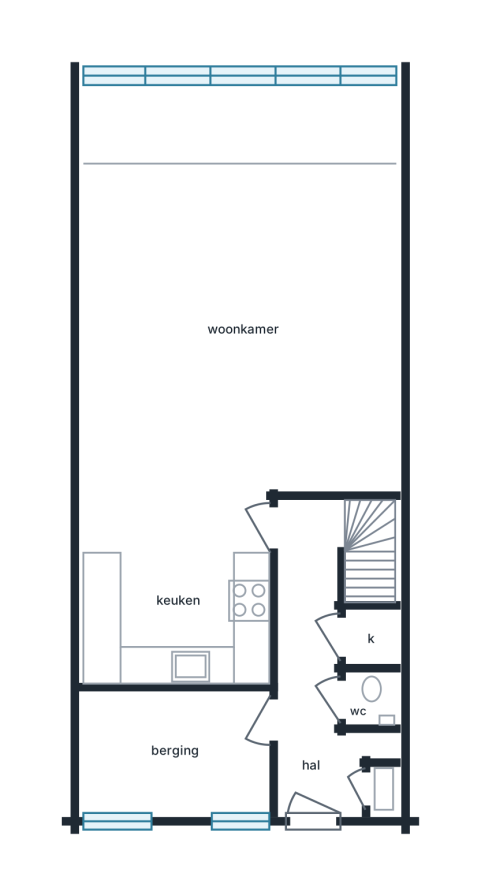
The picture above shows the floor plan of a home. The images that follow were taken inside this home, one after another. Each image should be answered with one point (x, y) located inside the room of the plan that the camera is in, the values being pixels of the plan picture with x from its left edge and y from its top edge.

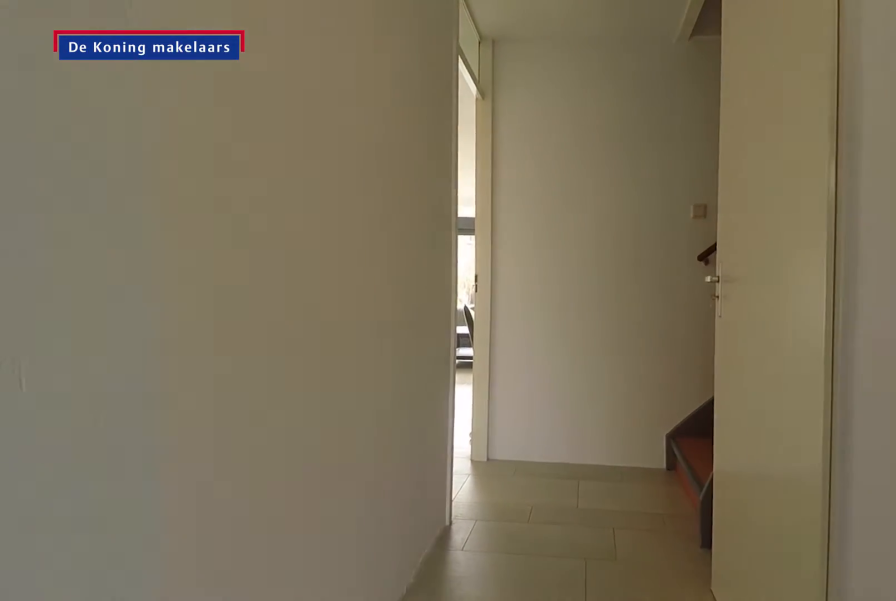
(315, 670)
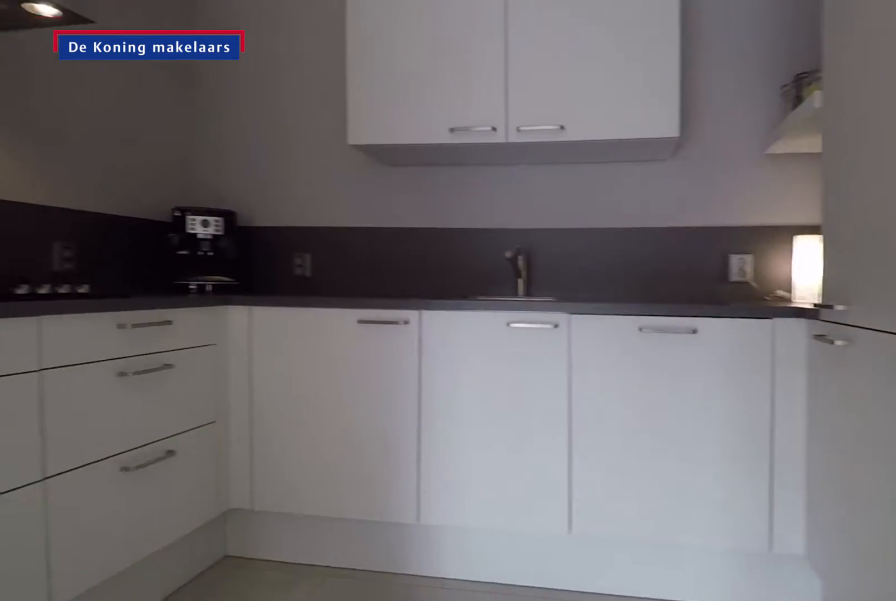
(176, 590)
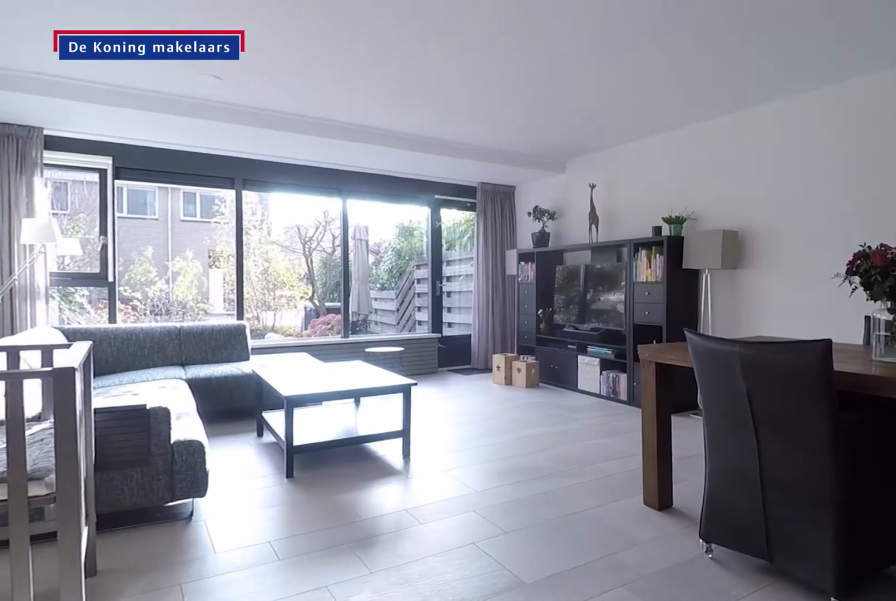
(264, 244)
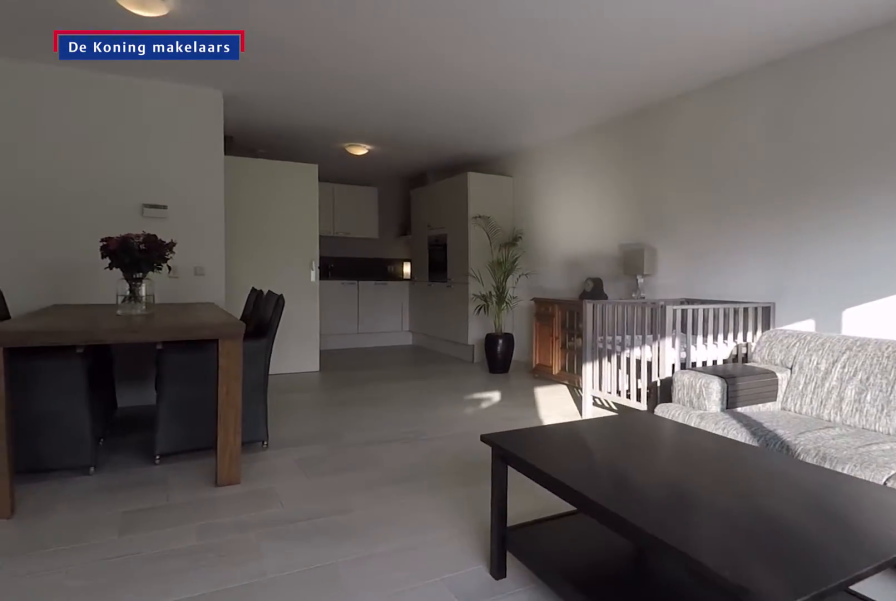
(264, 244)
